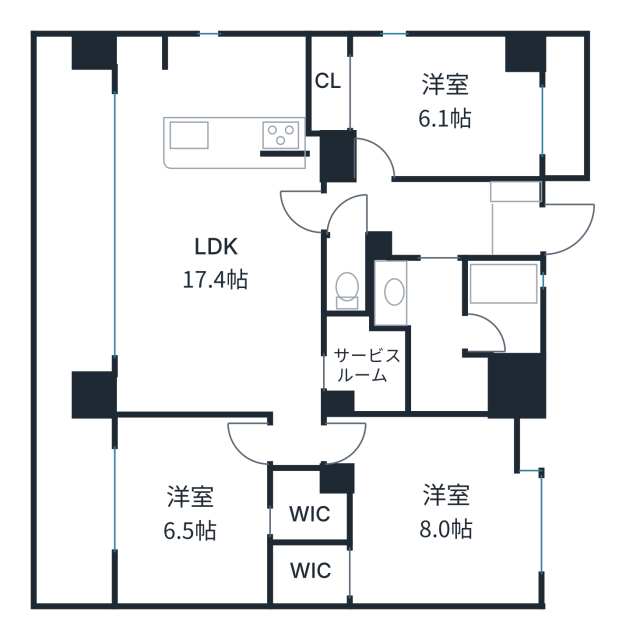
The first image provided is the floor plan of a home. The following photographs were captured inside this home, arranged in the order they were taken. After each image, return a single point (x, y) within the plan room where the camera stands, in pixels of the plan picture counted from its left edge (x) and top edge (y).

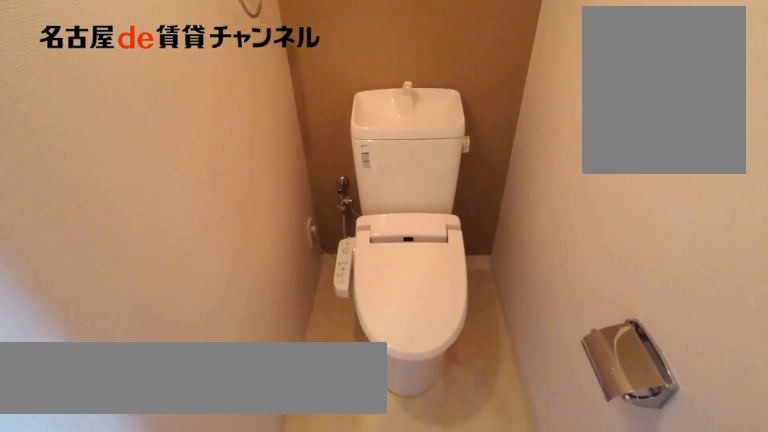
(347, 274)
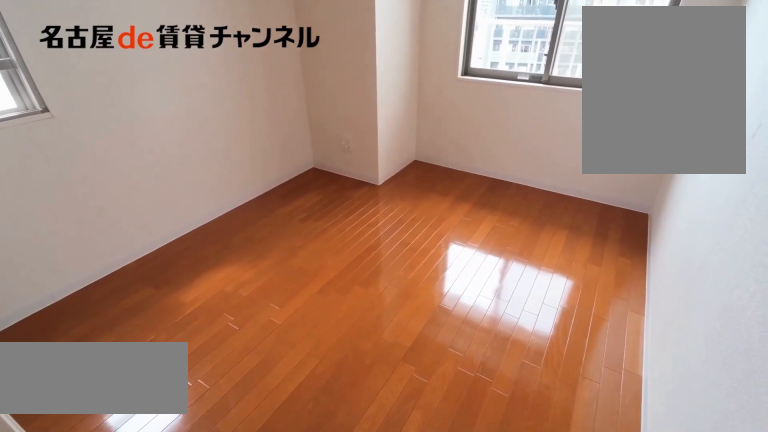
(424, 106)
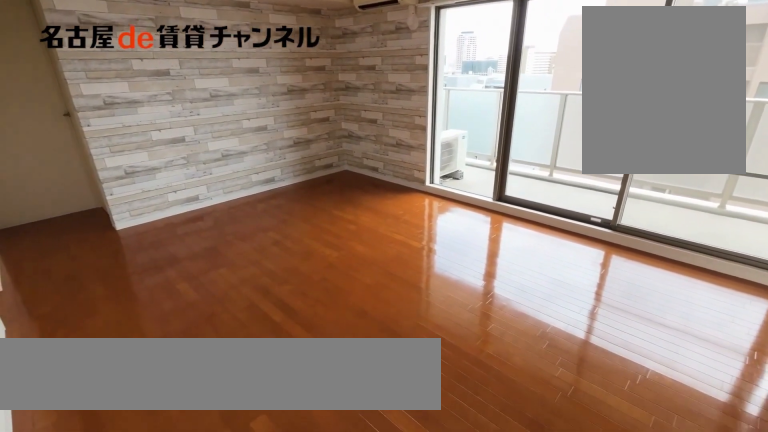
(215, 223)
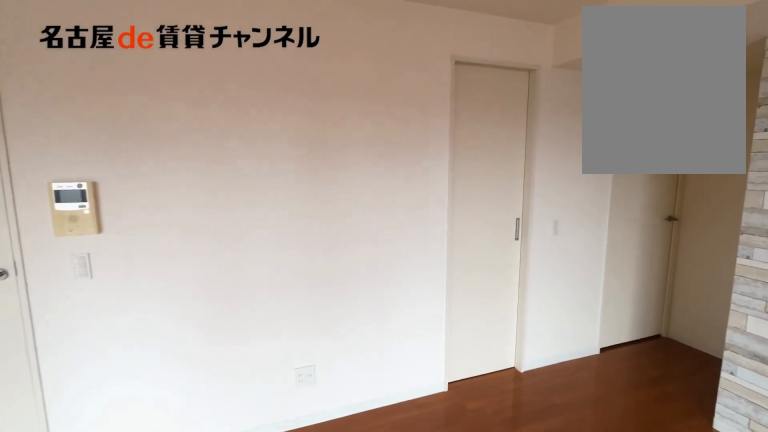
(215, 224)
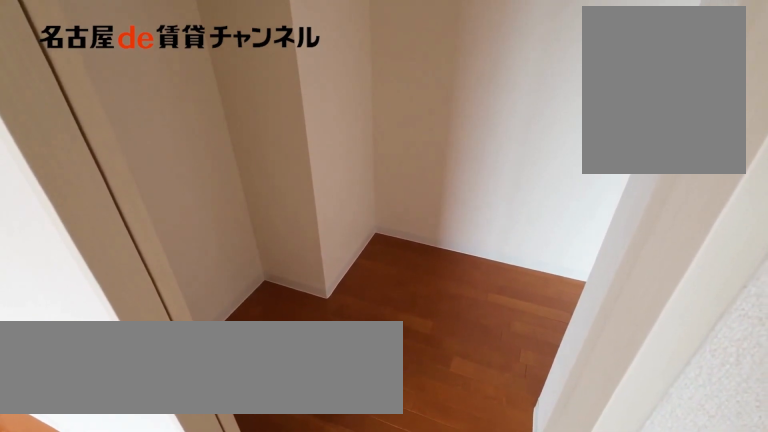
(365, 364)
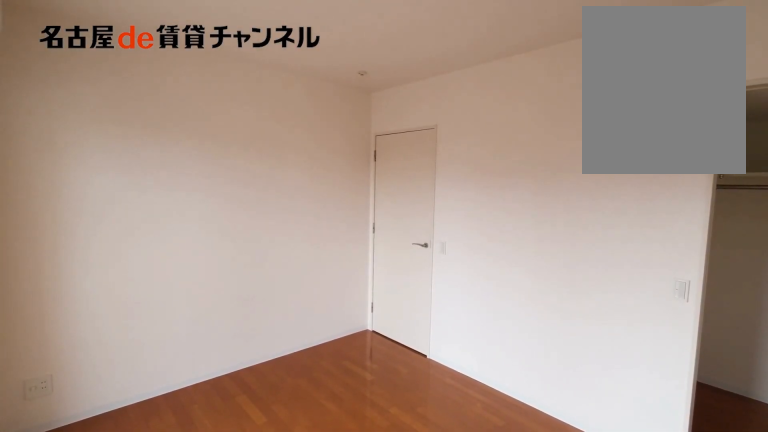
(213, 520)
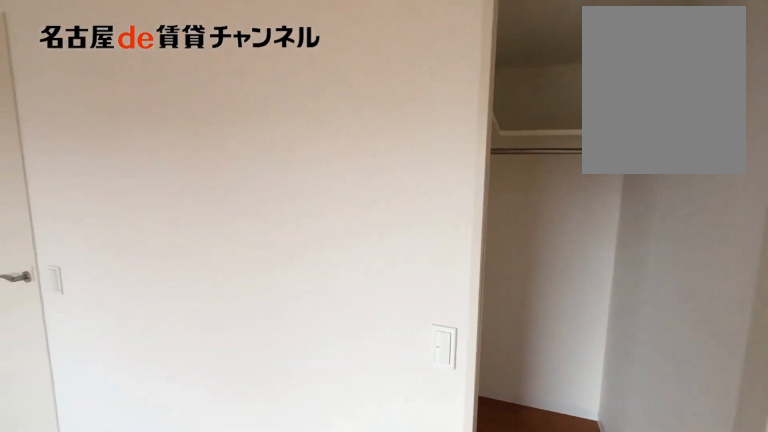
(213, 520)
